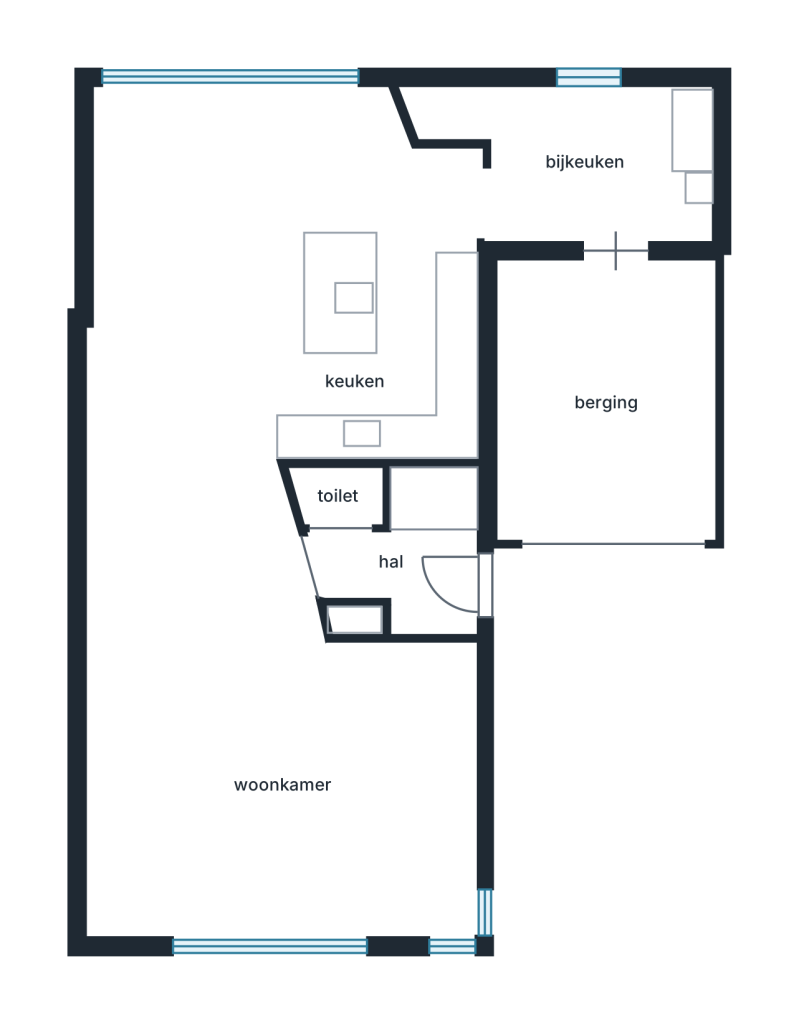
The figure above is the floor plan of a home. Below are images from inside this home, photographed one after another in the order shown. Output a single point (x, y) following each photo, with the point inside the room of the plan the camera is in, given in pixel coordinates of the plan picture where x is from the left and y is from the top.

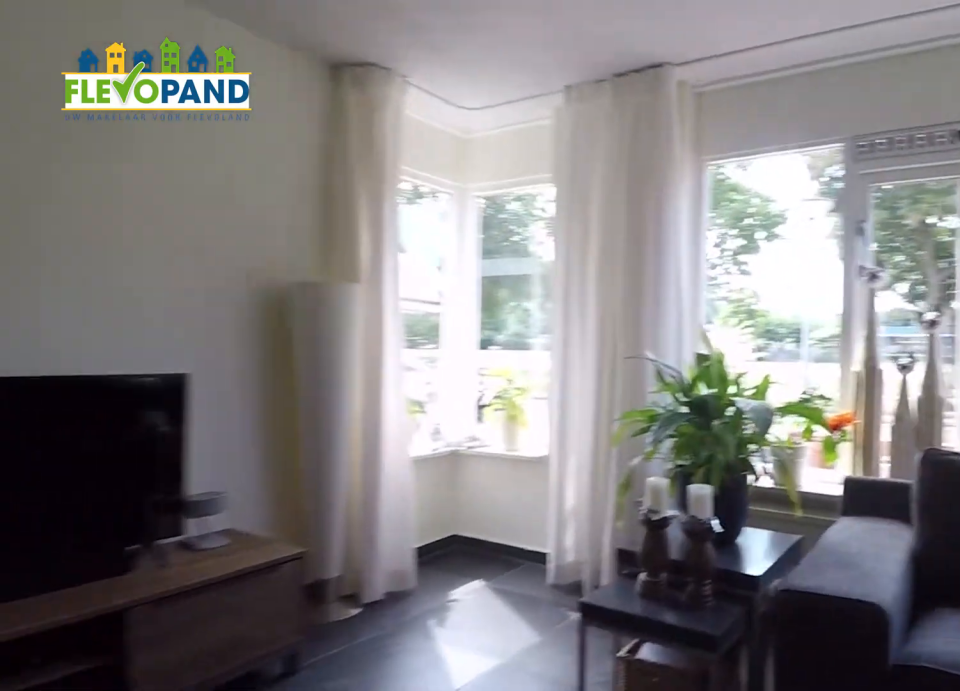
(215, 677)
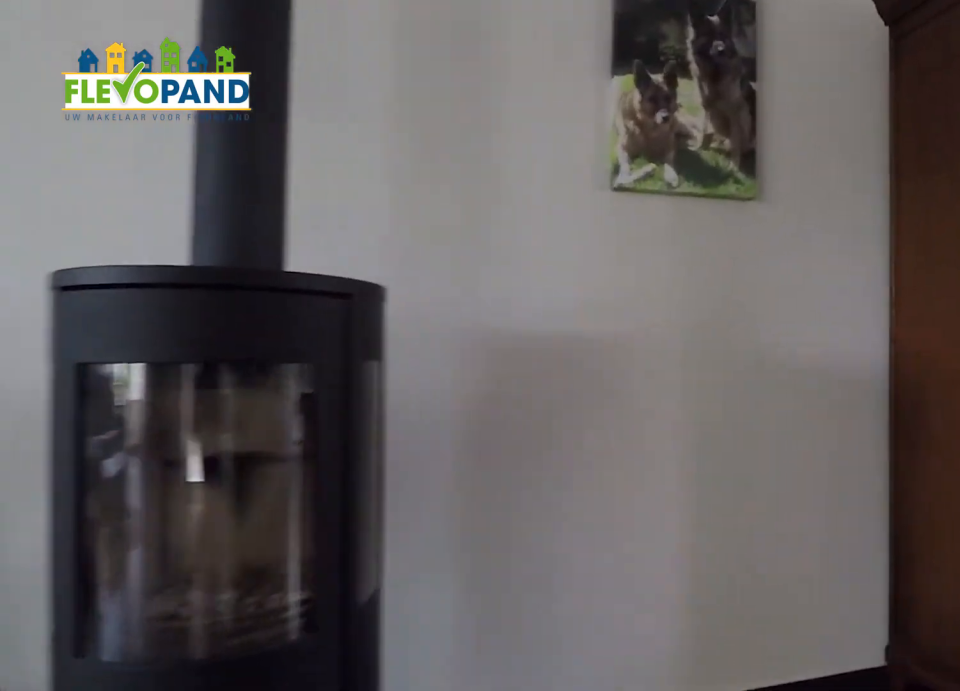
(215, 677)
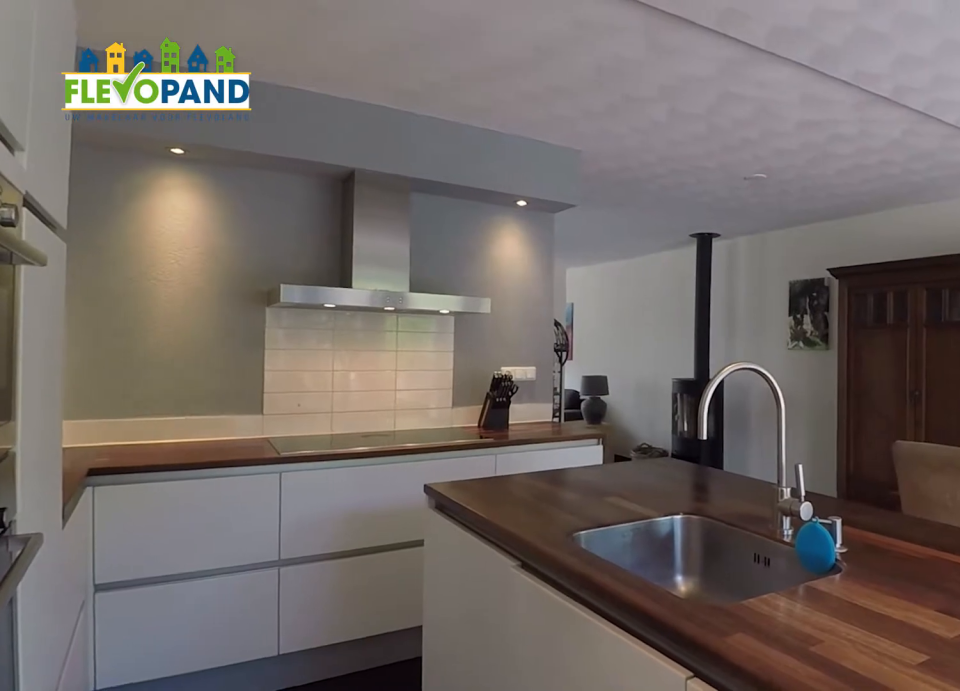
(278, 274)
